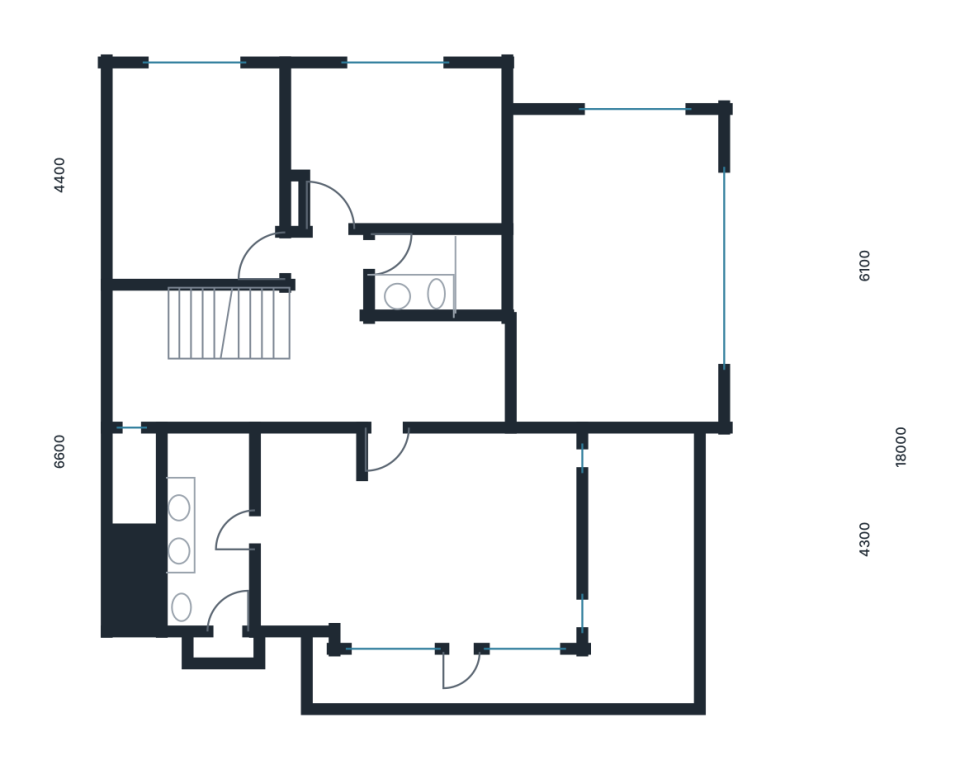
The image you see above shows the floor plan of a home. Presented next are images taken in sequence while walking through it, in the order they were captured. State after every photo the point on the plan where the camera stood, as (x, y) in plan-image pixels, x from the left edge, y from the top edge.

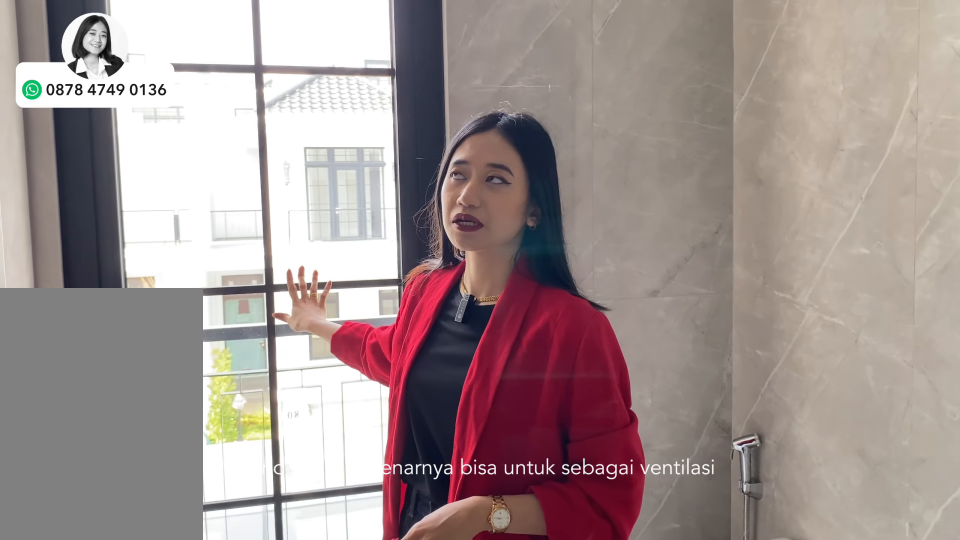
(221, 518)
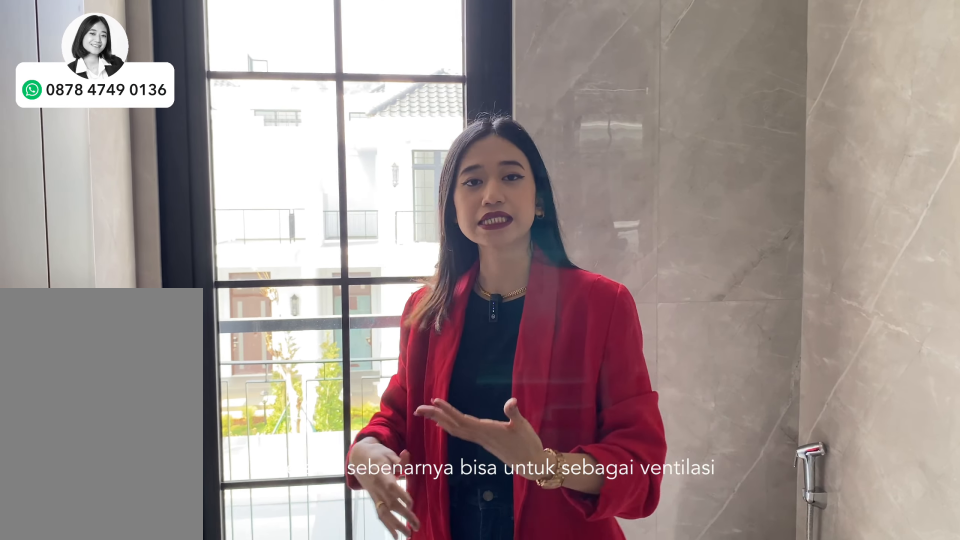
(221, 518)
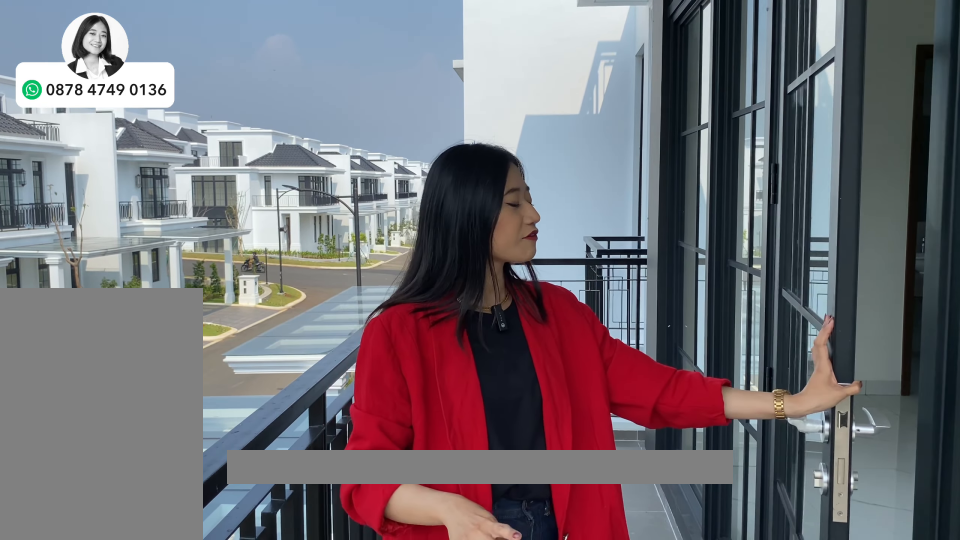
(503, 683)
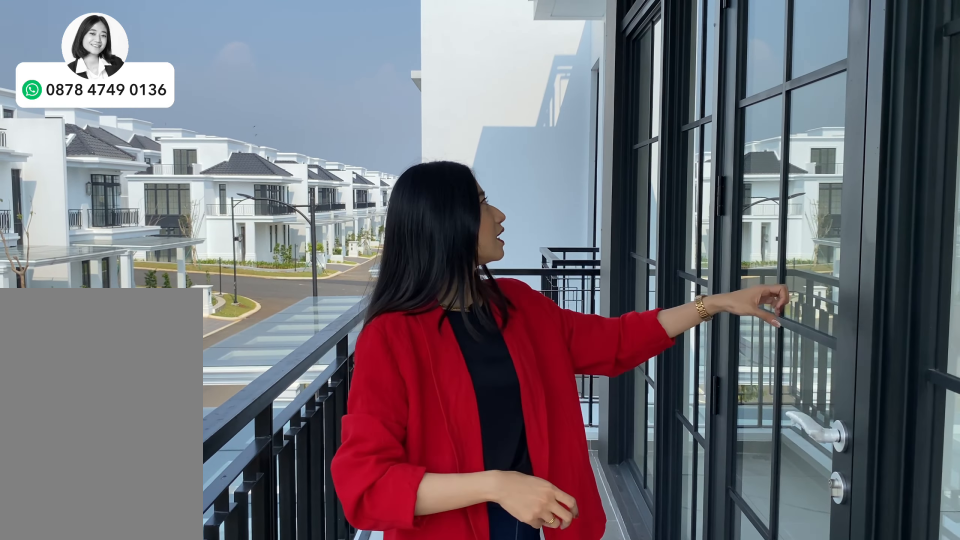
(503, 683)
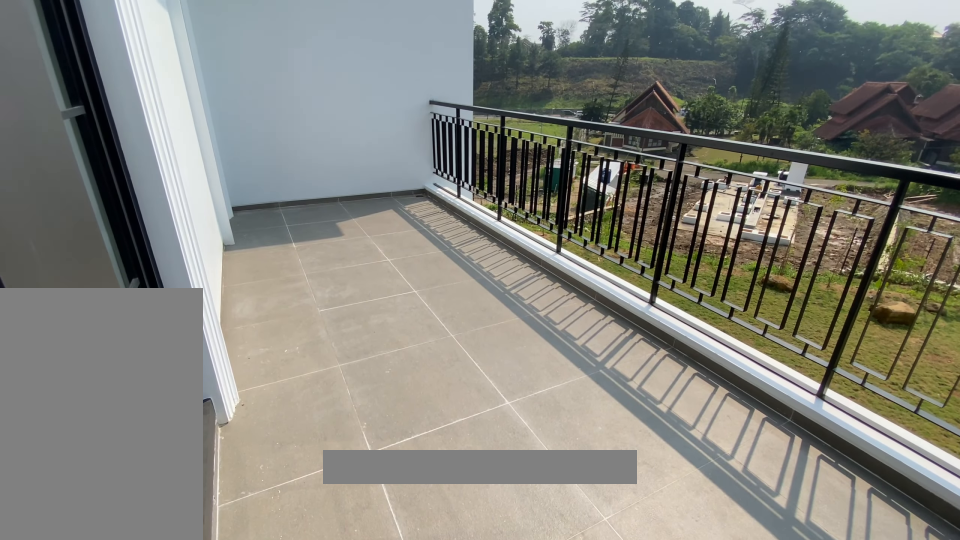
(653, 552)
